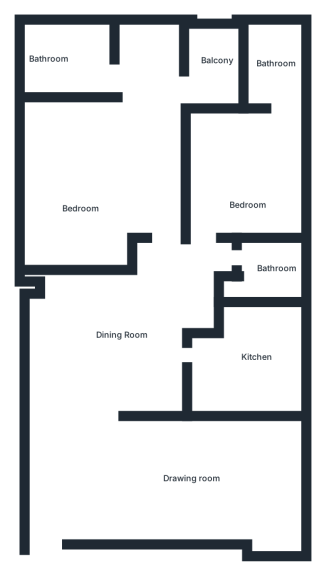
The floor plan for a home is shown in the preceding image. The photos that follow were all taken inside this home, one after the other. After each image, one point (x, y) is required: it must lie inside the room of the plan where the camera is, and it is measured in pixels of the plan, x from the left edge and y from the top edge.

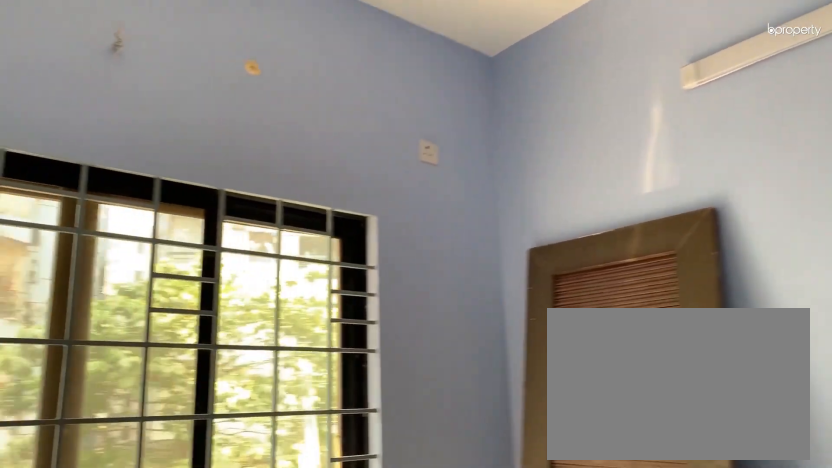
(248, 182)
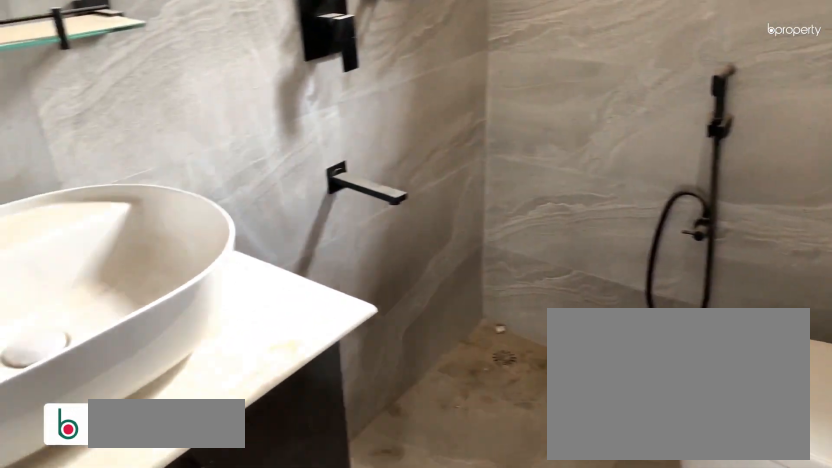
(274, 68)
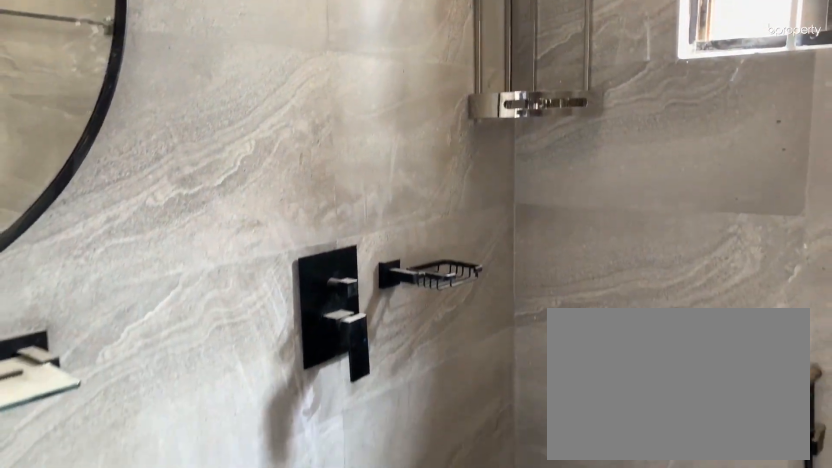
(274, 68)
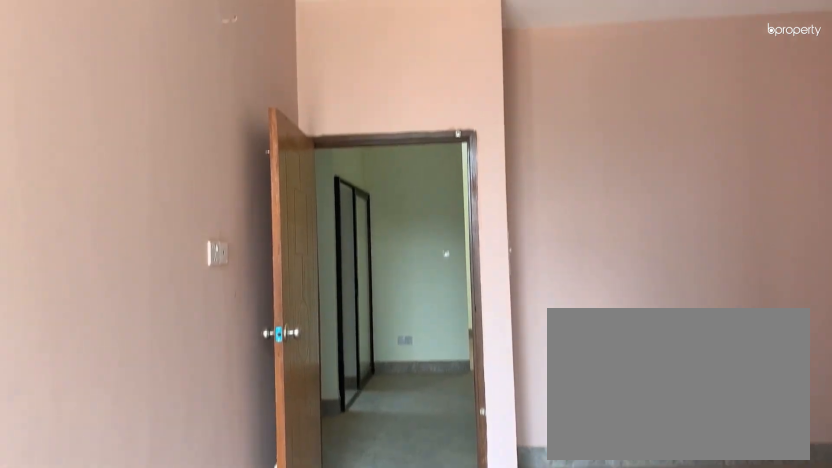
(79, 178)
